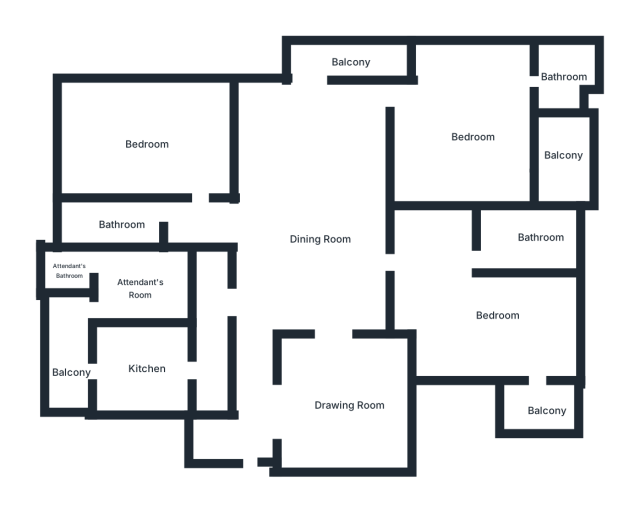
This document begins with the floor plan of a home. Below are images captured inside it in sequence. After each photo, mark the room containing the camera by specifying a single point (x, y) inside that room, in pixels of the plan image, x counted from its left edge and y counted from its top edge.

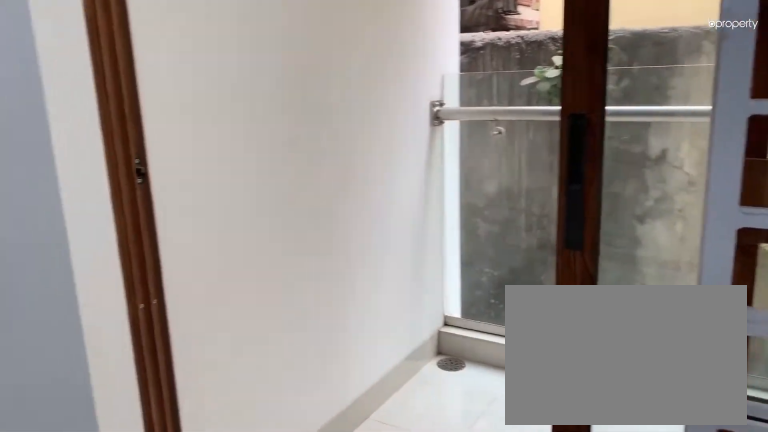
(474, 135)
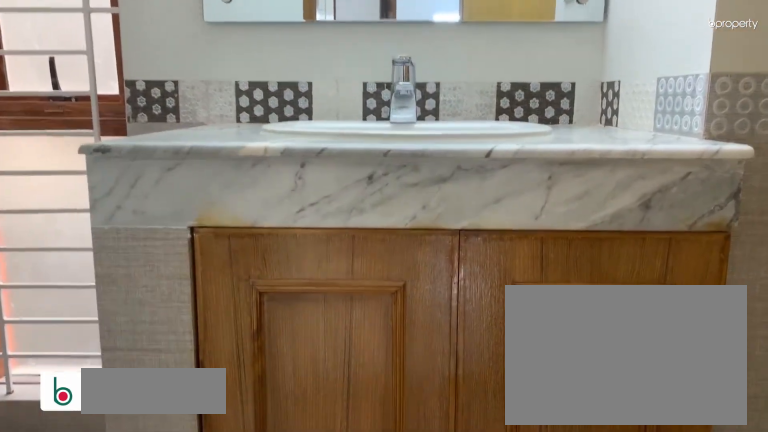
(566, 80)
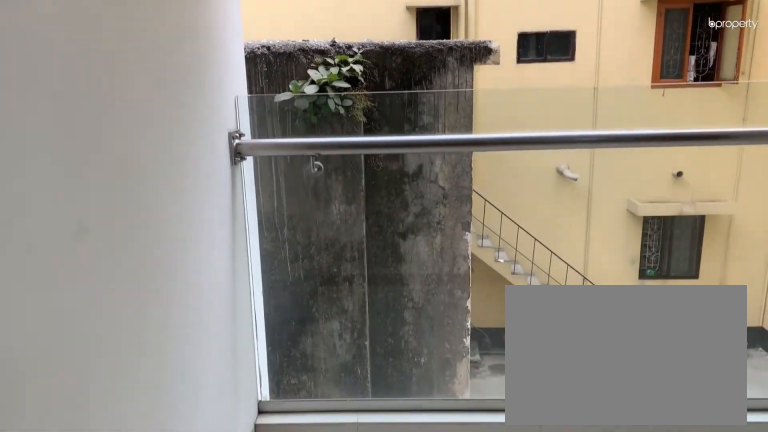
(566, 153)
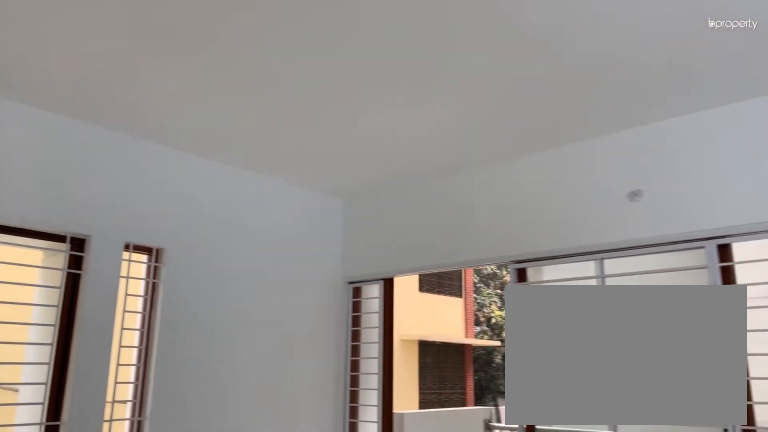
(498, 313)
